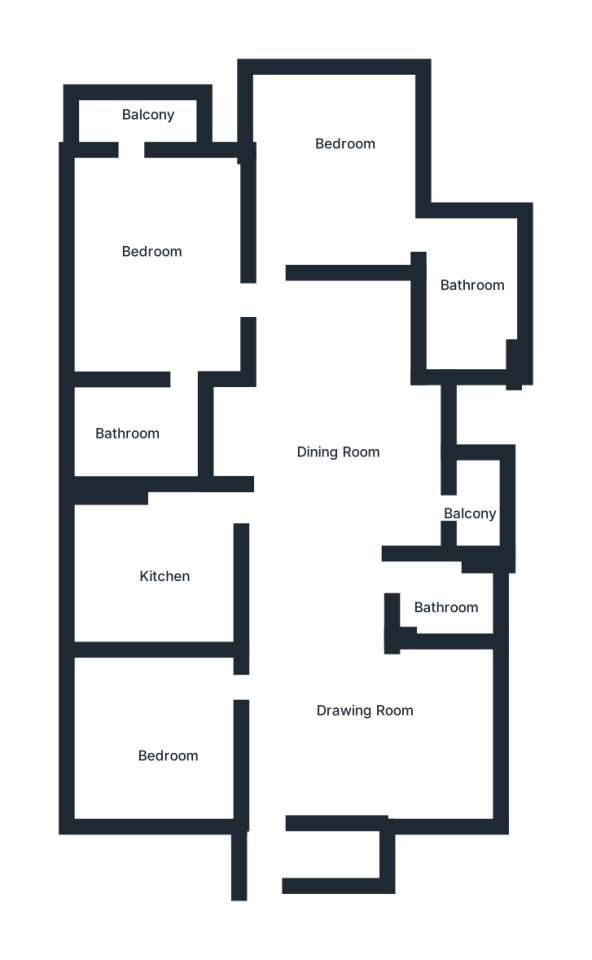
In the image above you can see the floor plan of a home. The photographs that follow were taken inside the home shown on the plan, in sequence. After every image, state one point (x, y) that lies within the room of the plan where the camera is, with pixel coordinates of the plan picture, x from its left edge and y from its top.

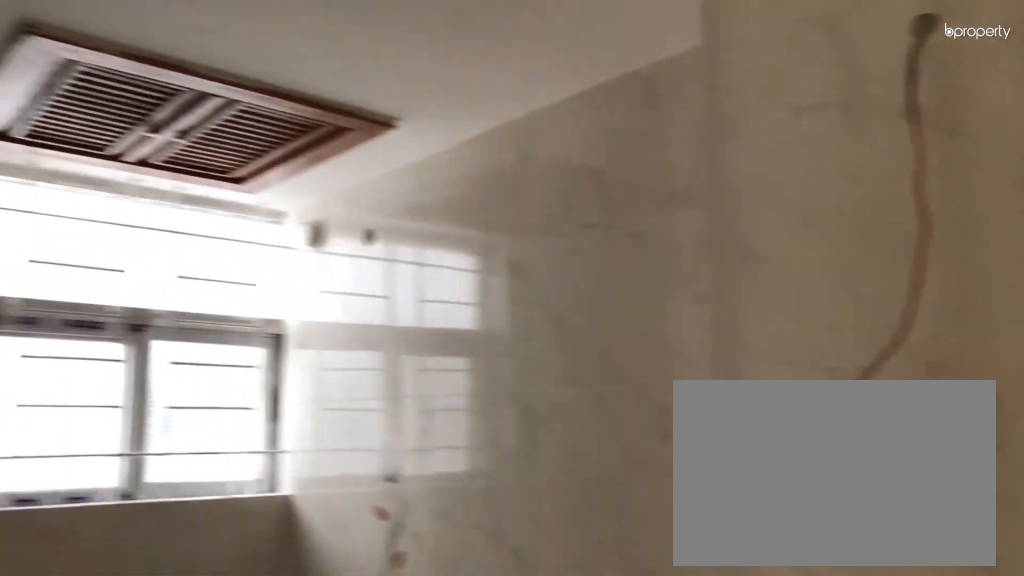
(449, 595)
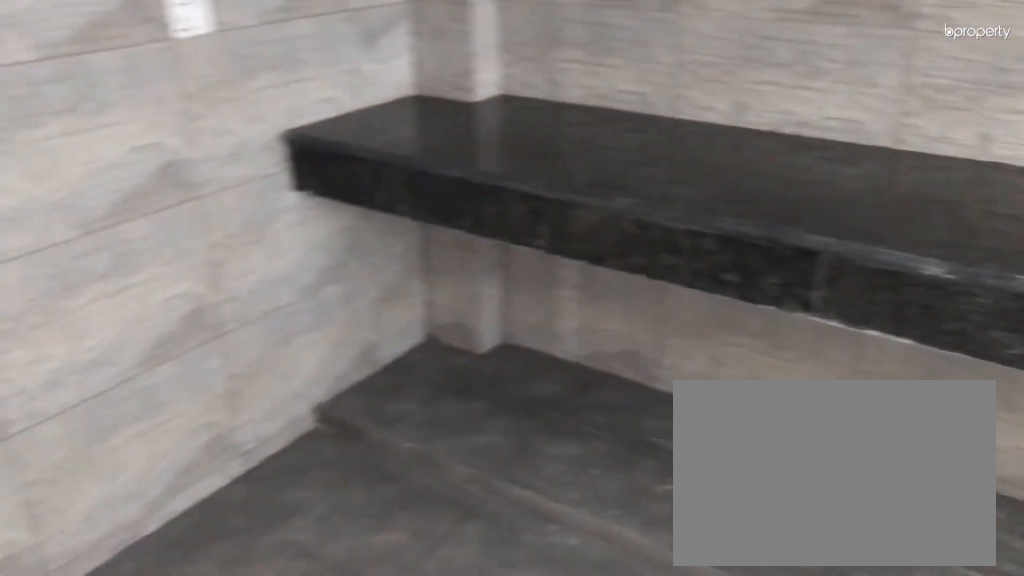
(164, 571)
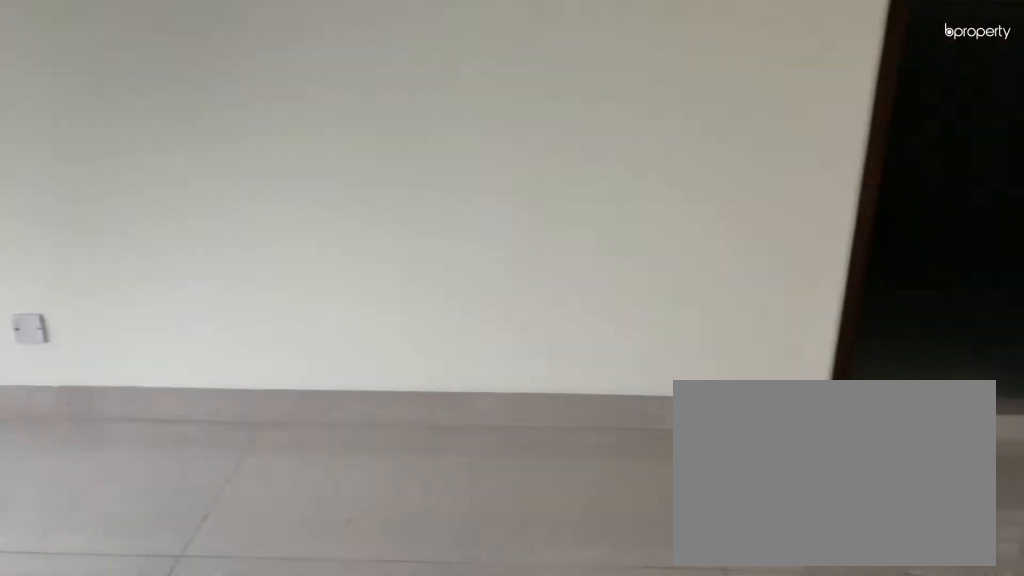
(357, 187)
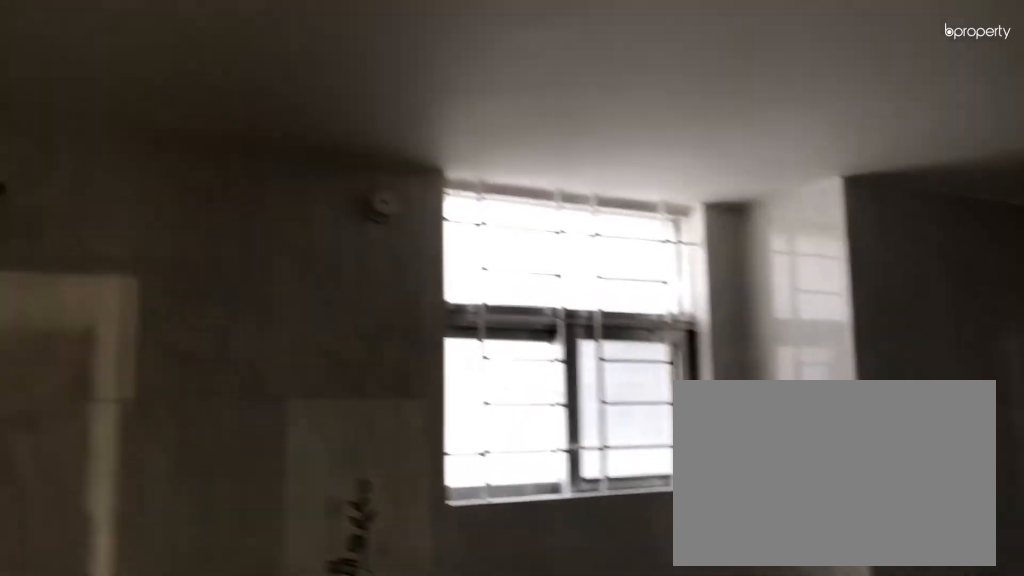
(469, 267)
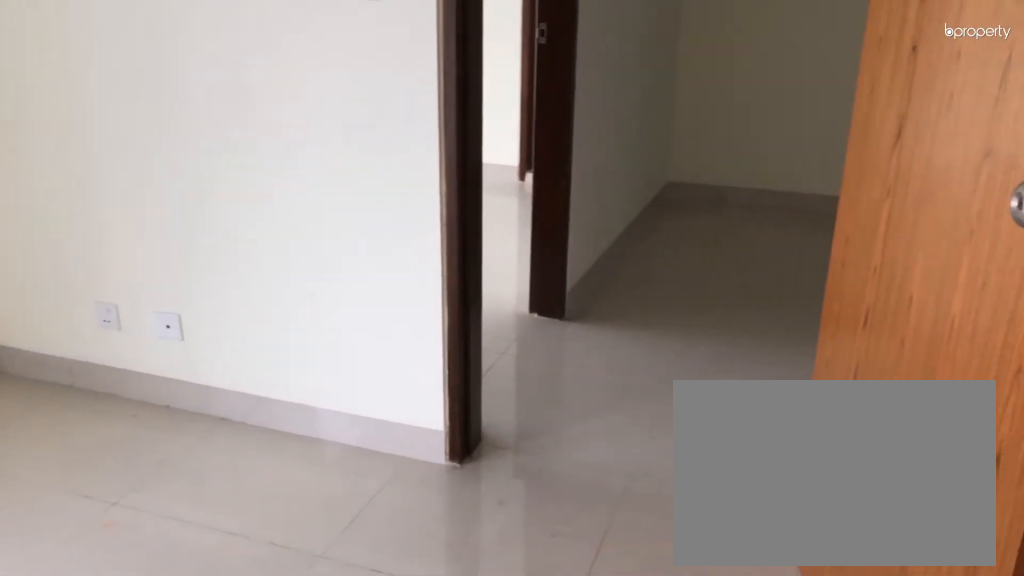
(168, 276)
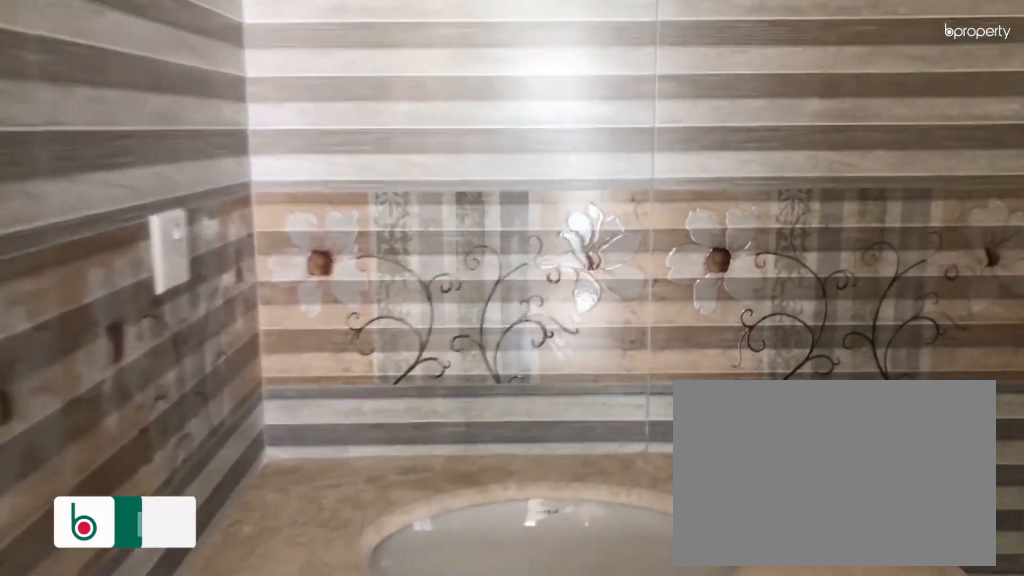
(152, 445)
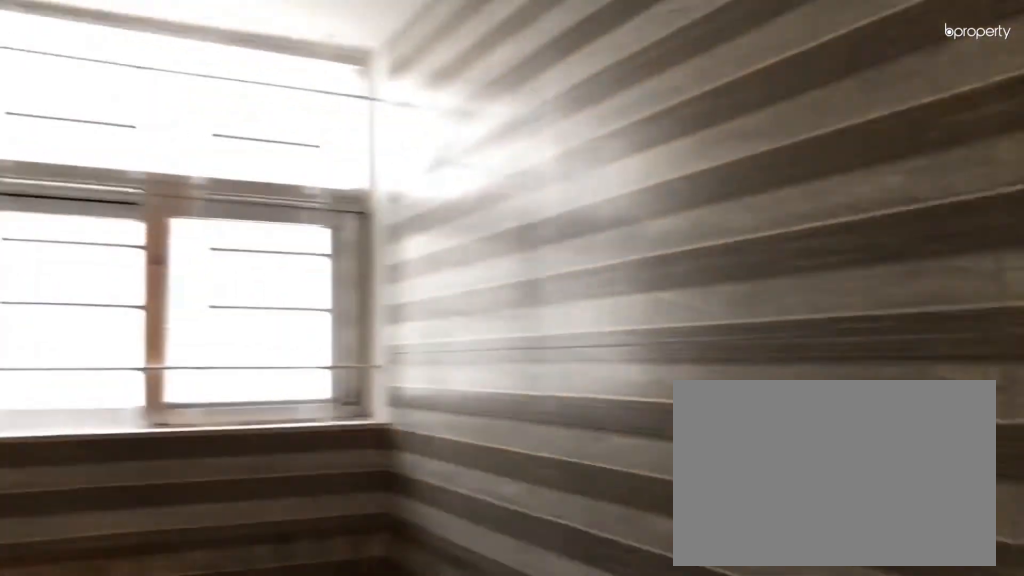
(152, 445)
